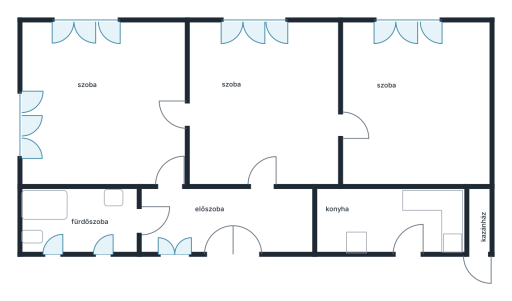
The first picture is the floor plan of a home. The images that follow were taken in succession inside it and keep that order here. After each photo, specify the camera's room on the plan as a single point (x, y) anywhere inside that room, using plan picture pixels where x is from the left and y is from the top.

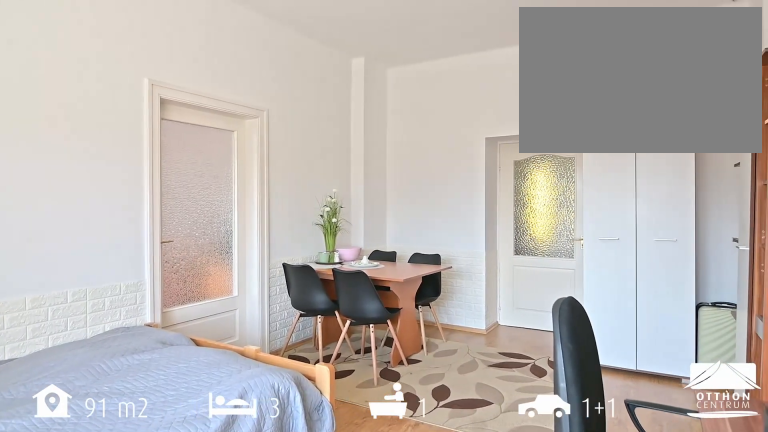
(259, 110)
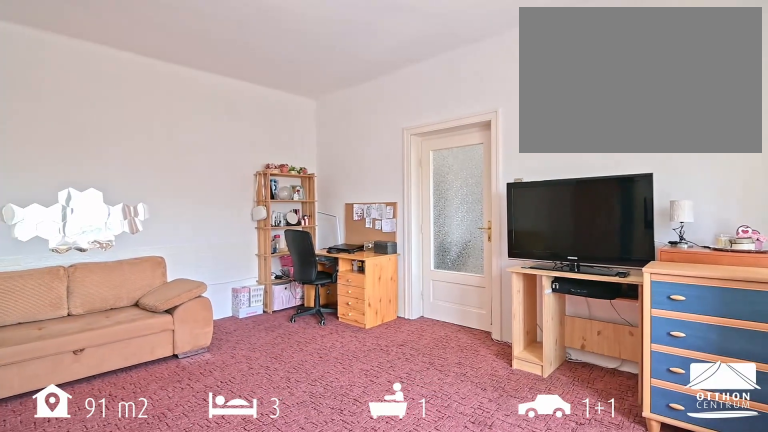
(418, 105)
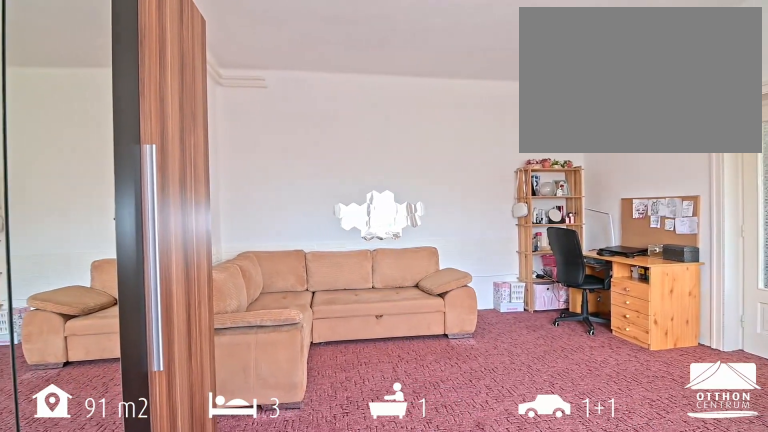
(418, 105)
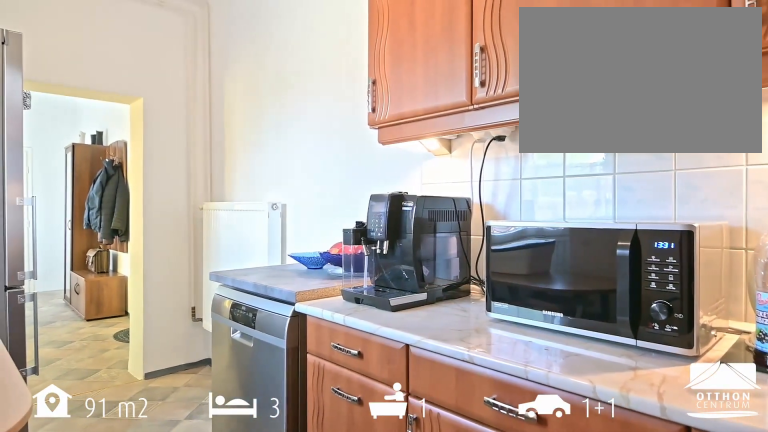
(386, 223)
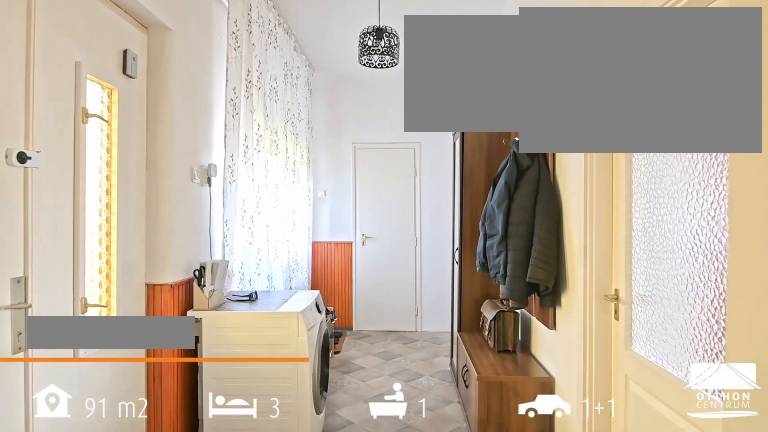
(222, 218)
